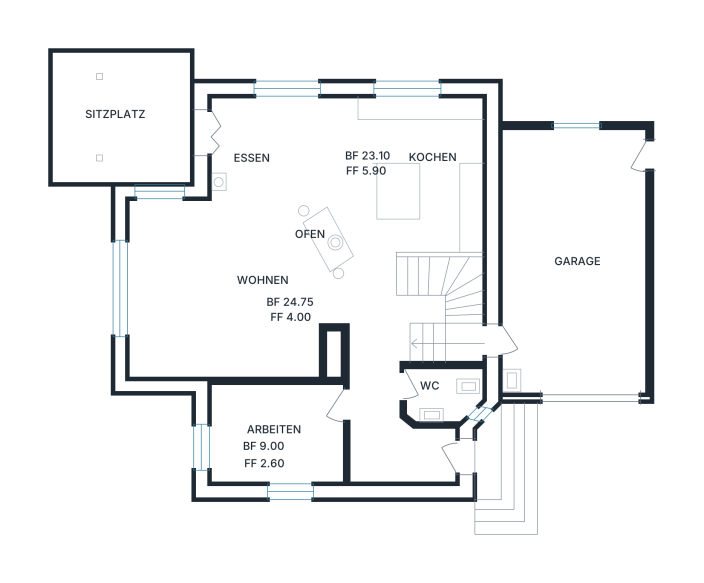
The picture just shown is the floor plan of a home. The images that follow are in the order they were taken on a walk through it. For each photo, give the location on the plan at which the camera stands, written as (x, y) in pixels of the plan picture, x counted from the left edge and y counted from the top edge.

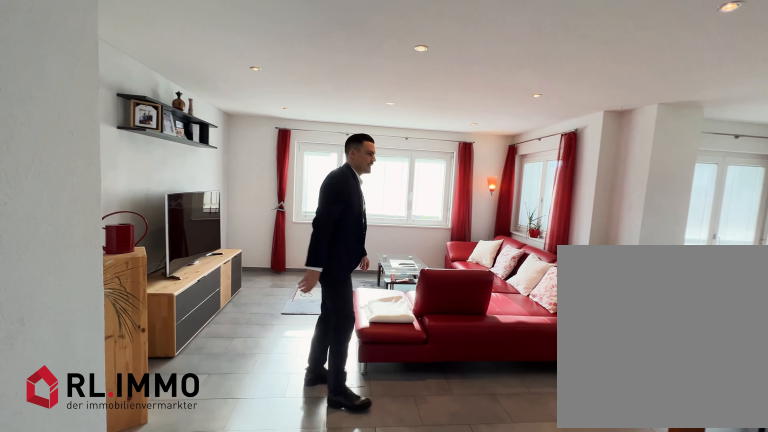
(287, 337)
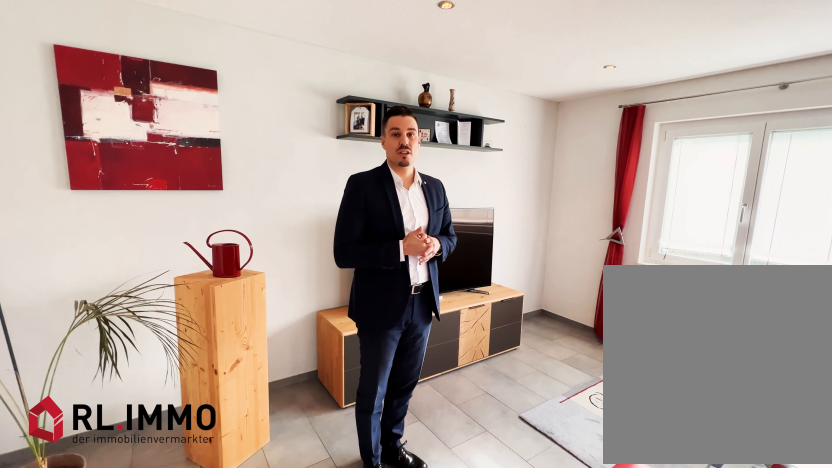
(287, 337)
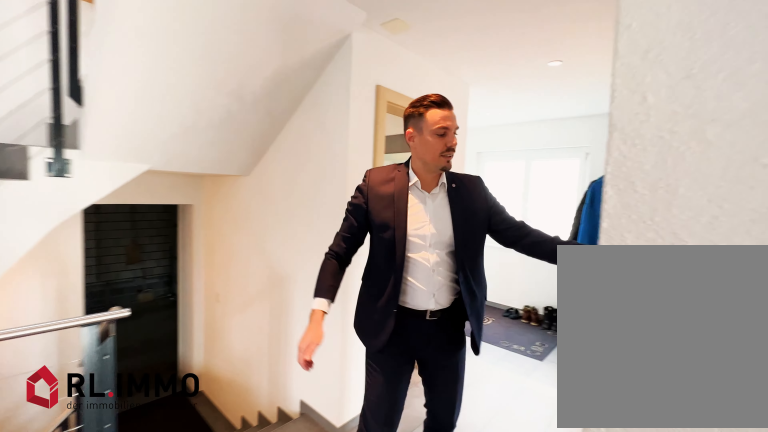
(362, 343)
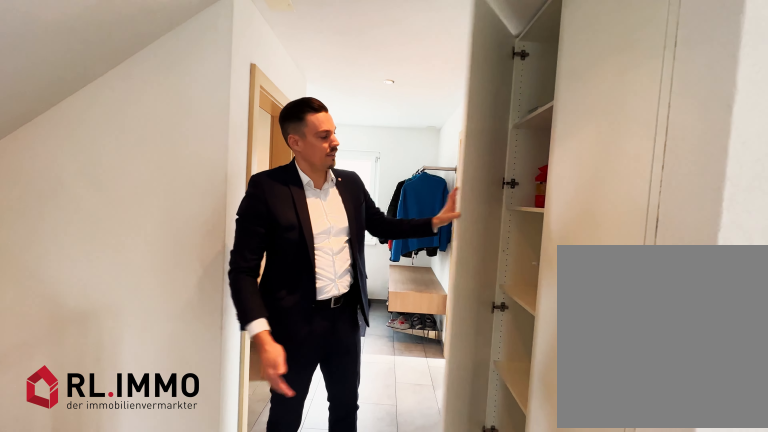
(362, 343)
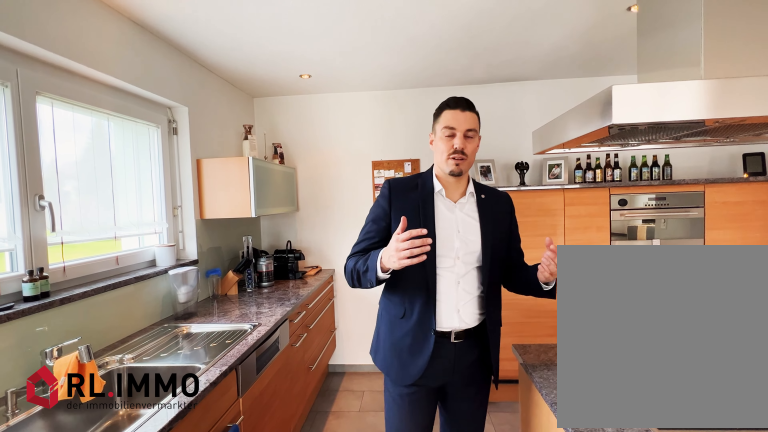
(429, 198)
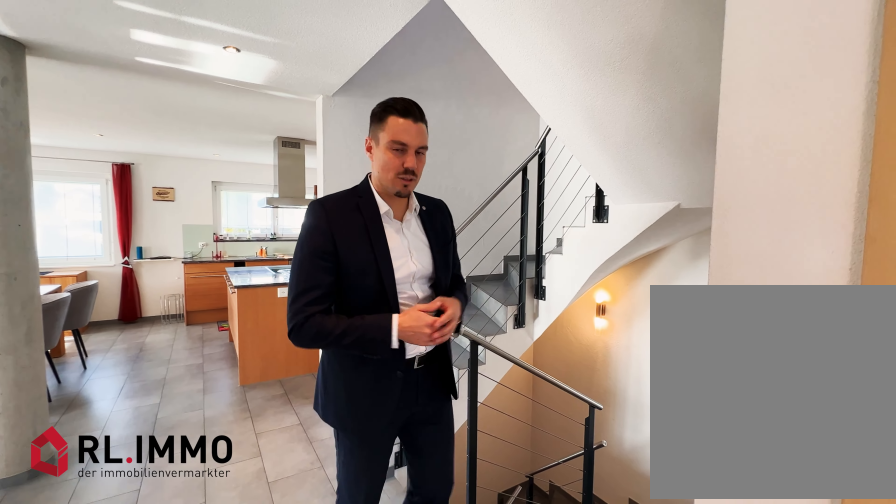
(426, 343)
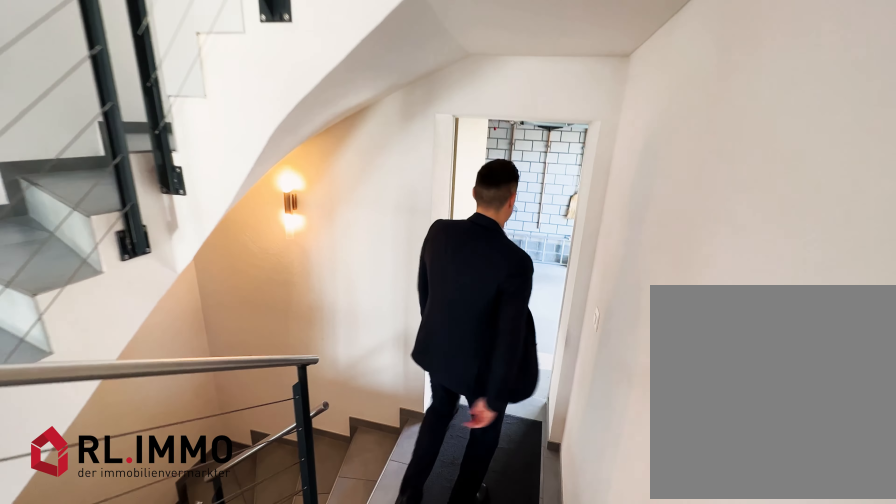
(471, 361)
